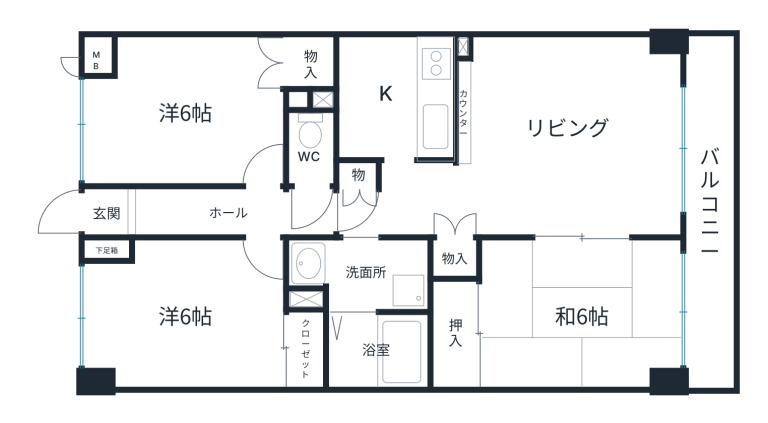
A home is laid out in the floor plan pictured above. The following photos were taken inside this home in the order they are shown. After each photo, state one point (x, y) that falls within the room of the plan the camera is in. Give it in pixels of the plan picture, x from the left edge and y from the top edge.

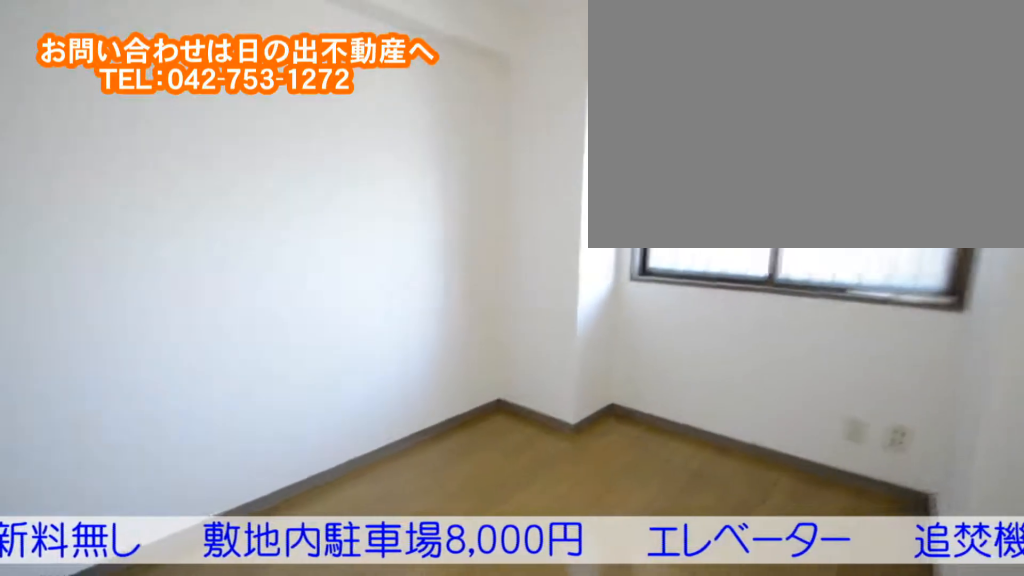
(142, 335)
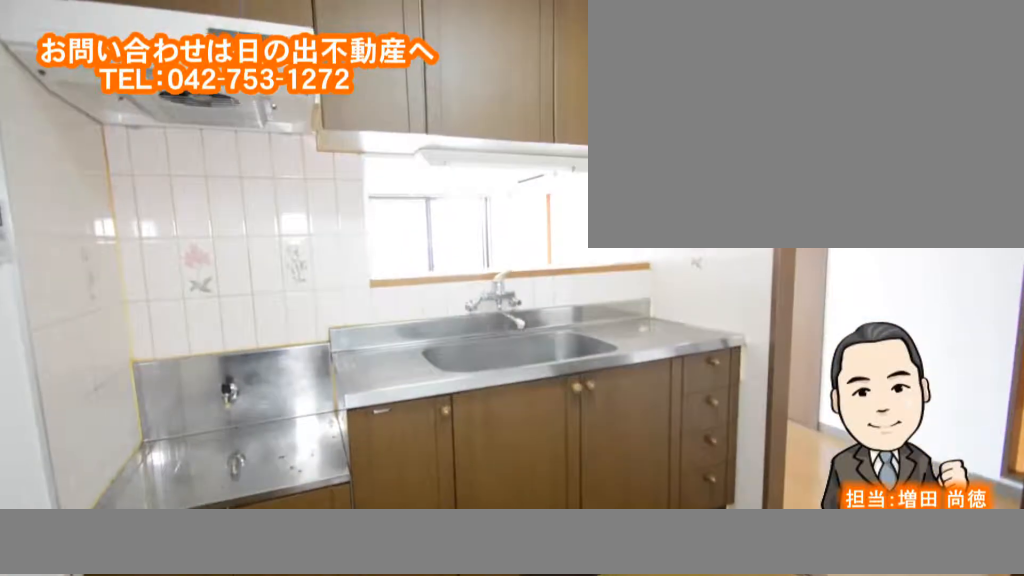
(382, 99)
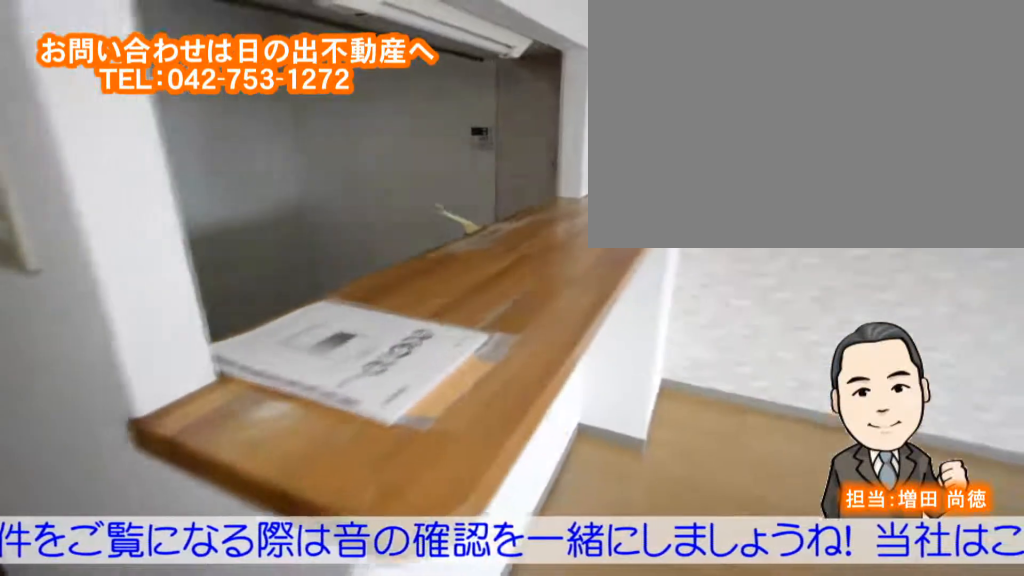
(560, 164)
